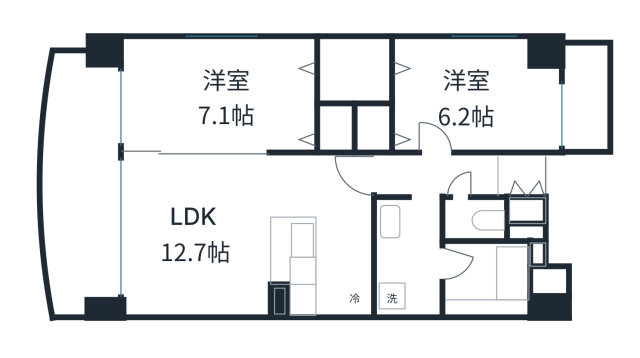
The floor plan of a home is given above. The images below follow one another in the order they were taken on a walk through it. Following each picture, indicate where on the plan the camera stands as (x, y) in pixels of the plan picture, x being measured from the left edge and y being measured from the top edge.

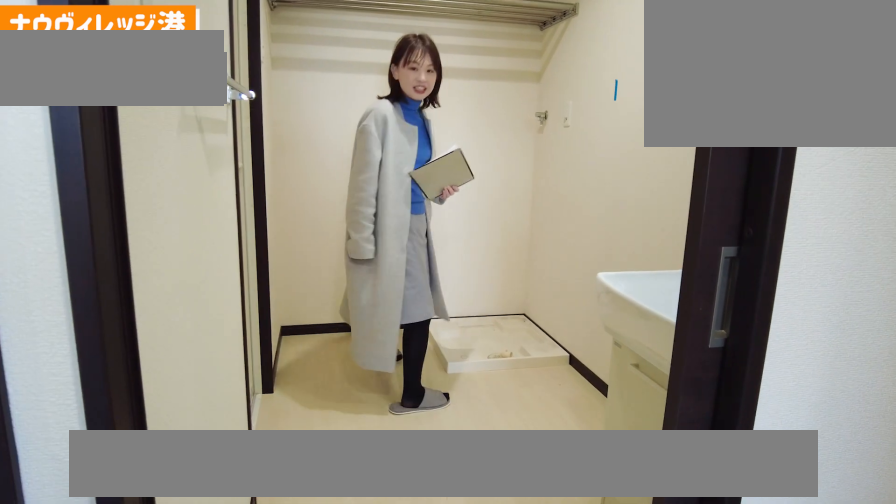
(412, 259)
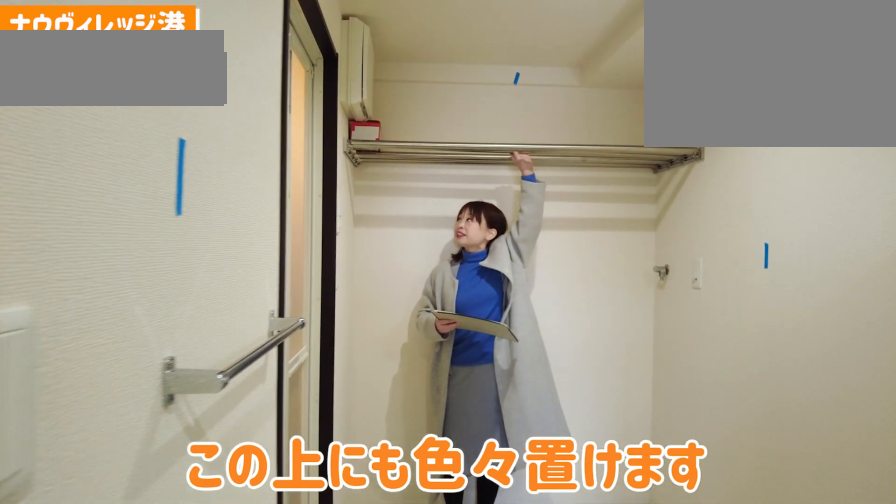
(412, 259)
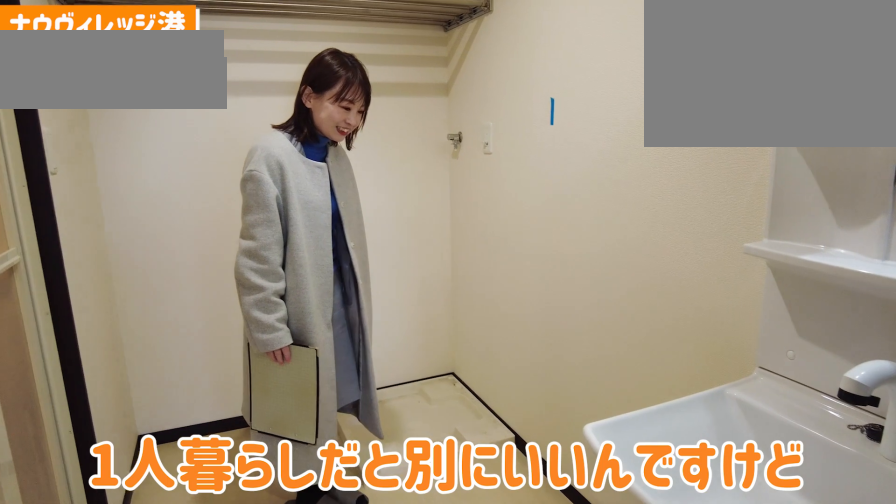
(412, 259)
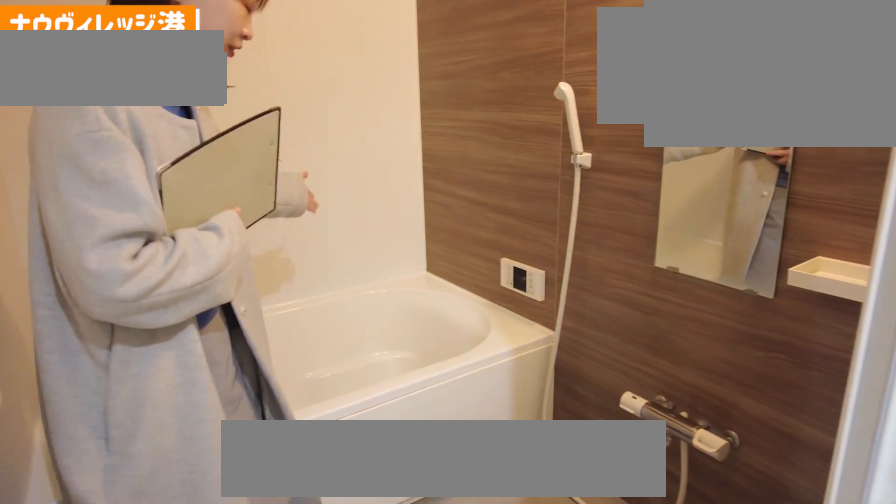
(477, 273)
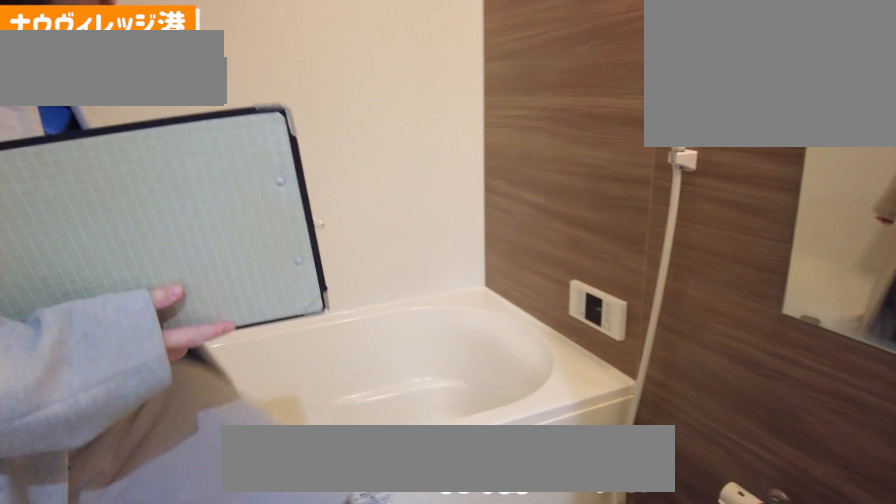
(477, 274)
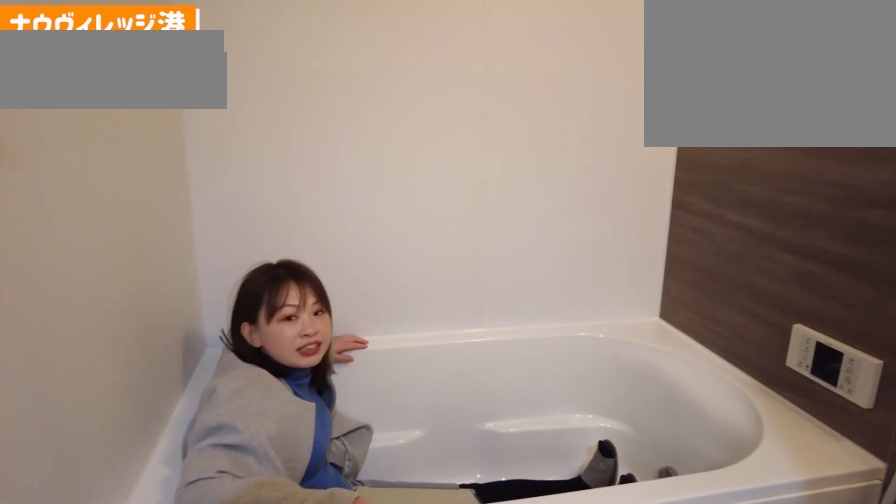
(477, 273)
